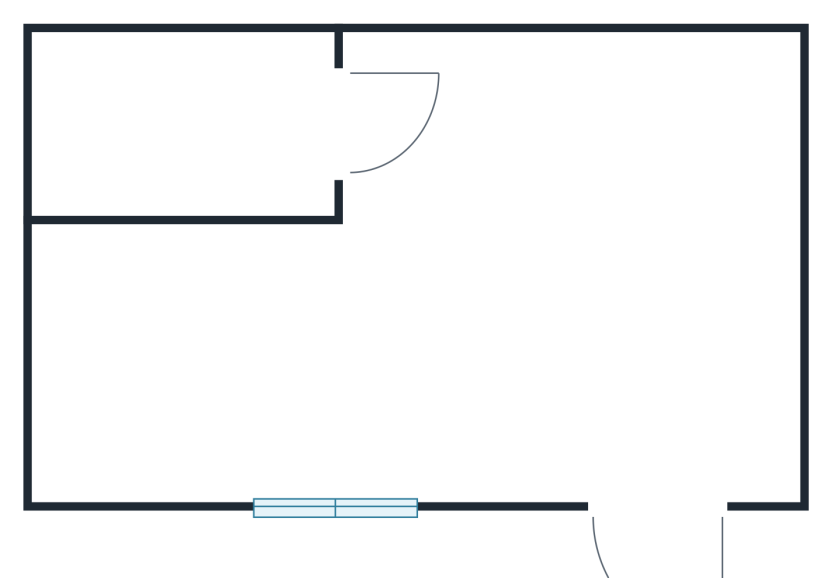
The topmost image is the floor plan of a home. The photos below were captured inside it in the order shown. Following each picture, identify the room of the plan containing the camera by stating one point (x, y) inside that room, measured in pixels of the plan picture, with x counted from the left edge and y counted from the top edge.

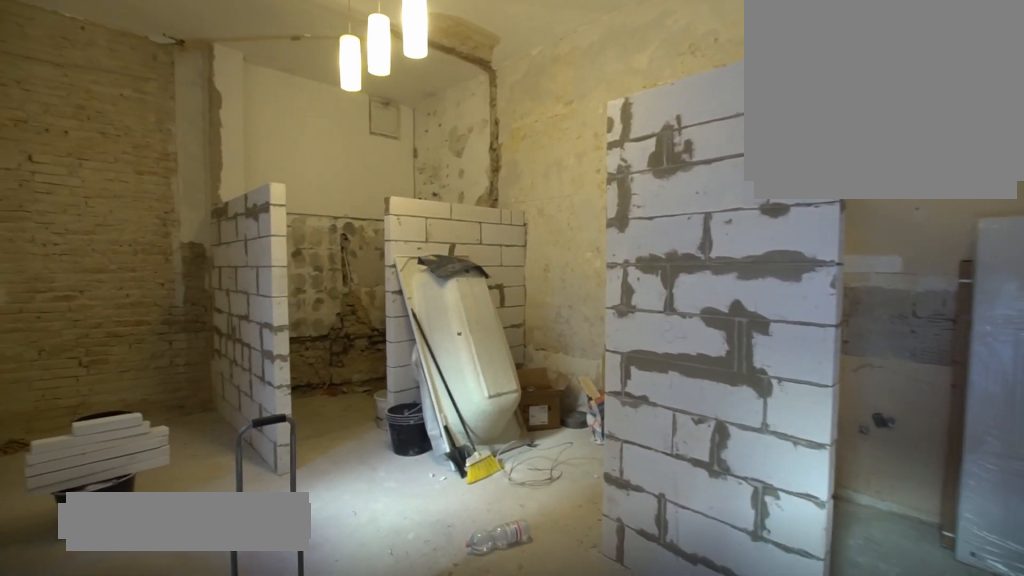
(463, 301)
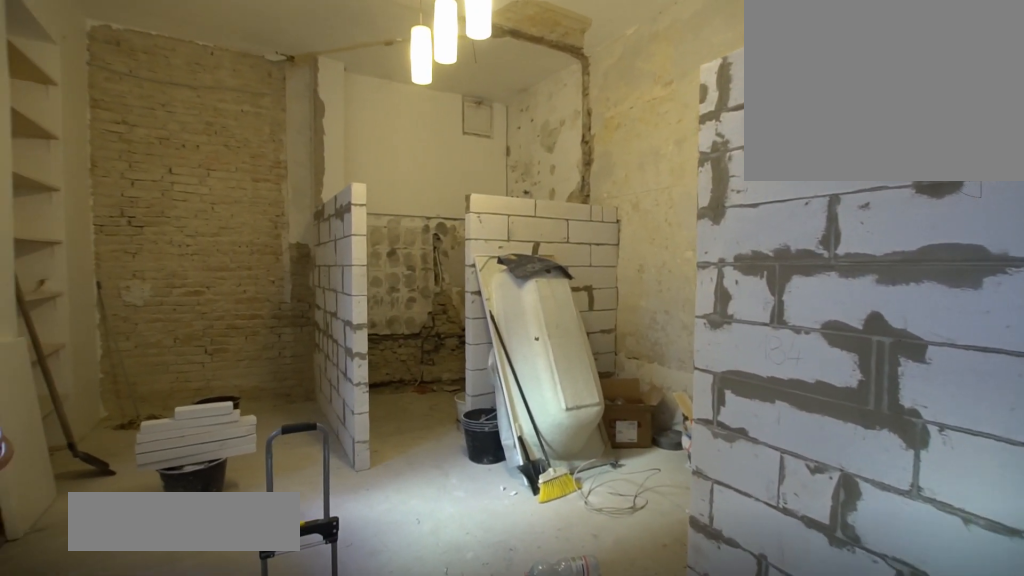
(463, 300)
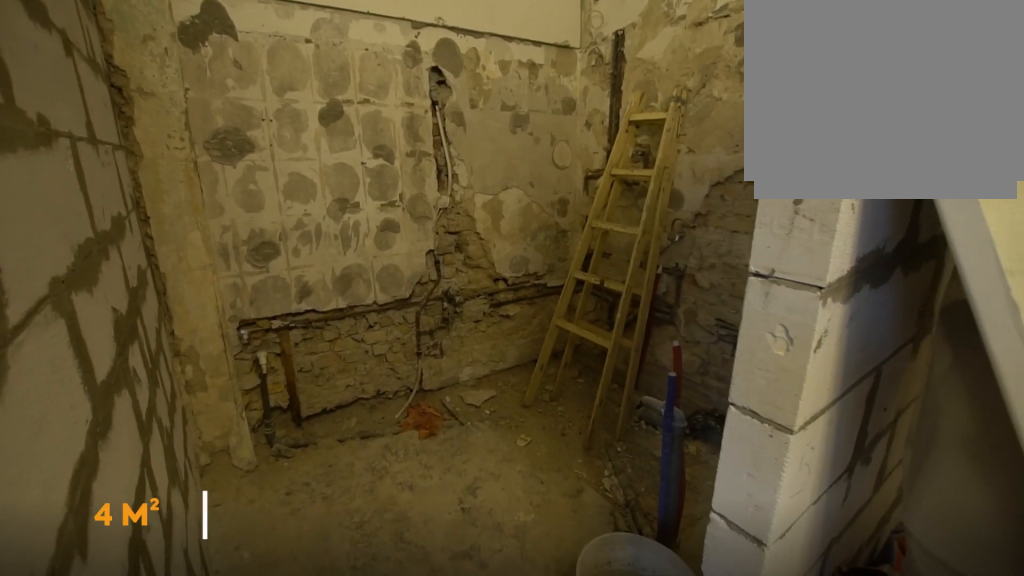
(203, 132)
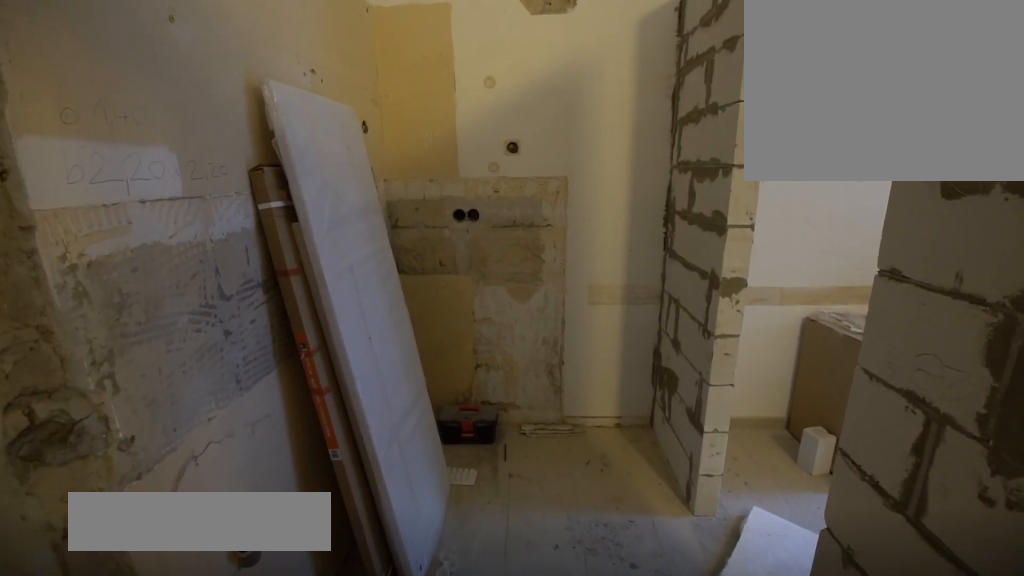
(652, 133)
